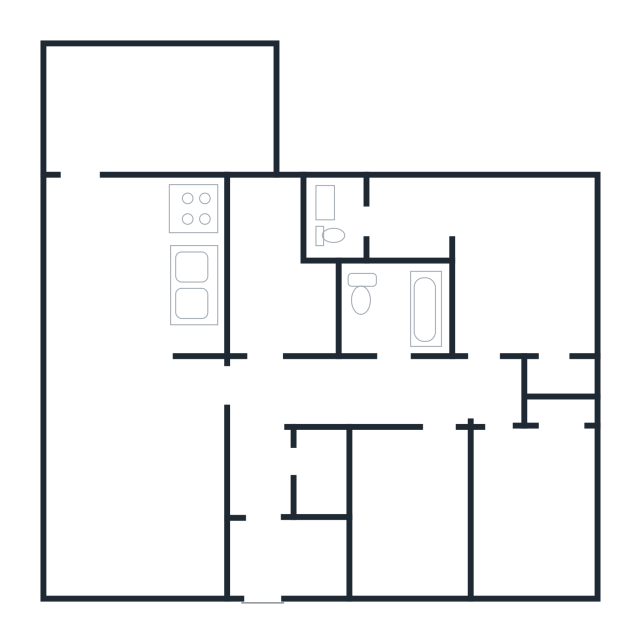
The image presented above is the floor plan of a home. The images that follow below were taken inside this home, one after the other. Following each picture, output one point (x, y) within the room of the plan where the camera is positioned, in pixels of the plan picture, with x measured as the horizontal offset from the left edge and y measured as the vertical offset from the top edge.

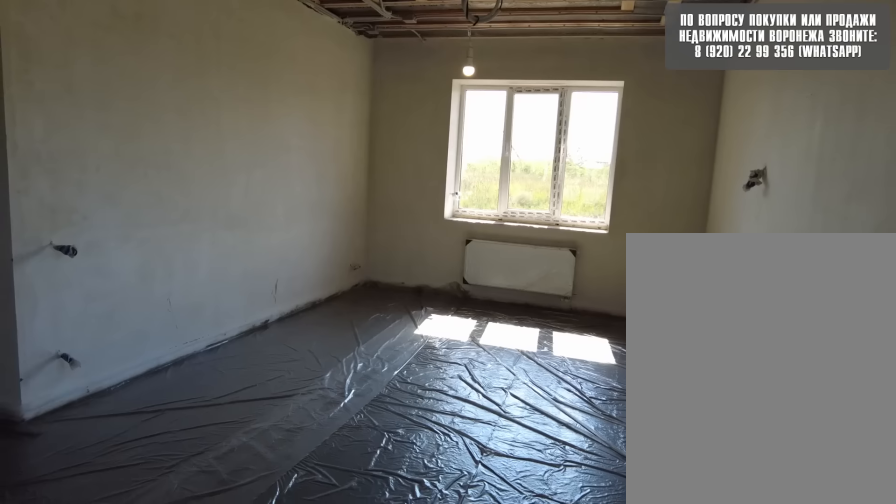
(107, 291)
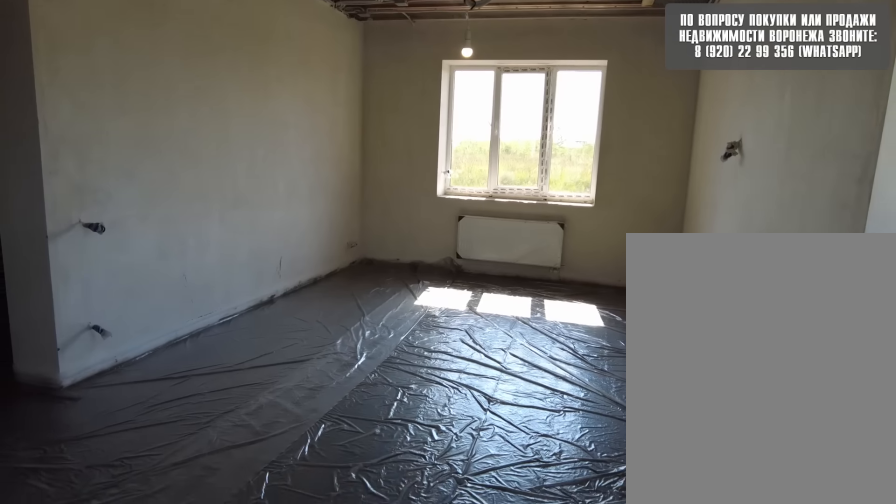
(109, 273)
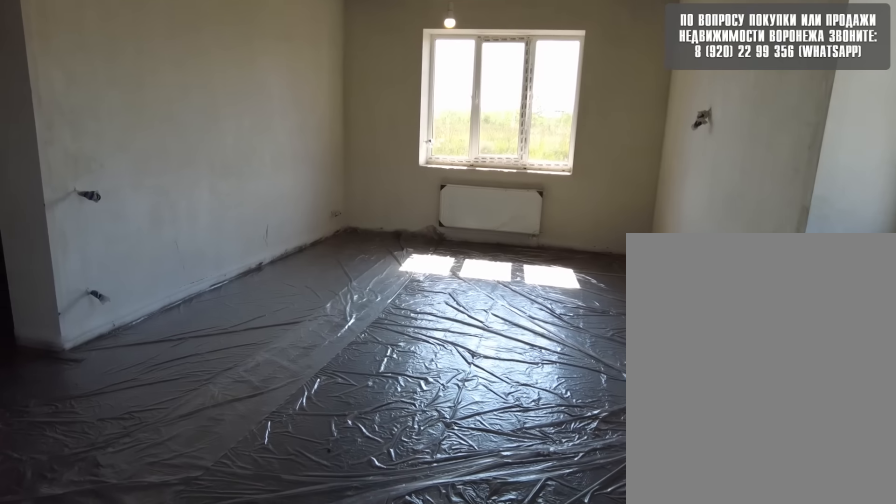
(109, 255)
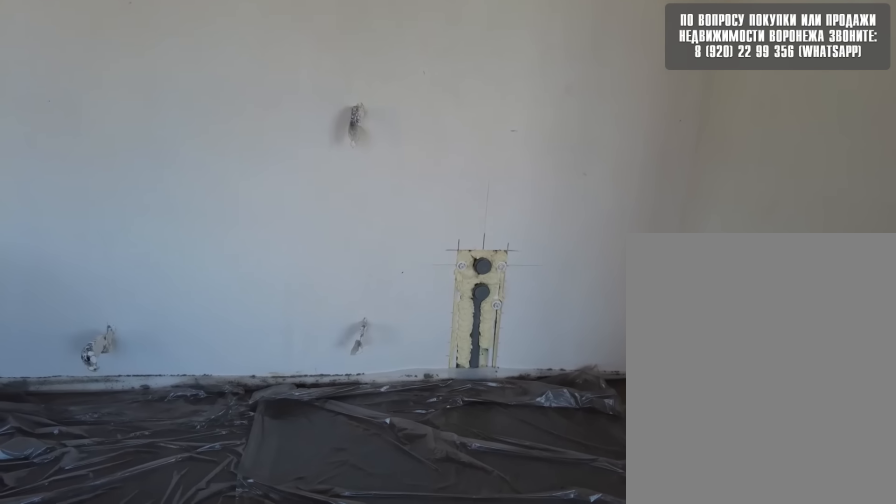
(110, 231)
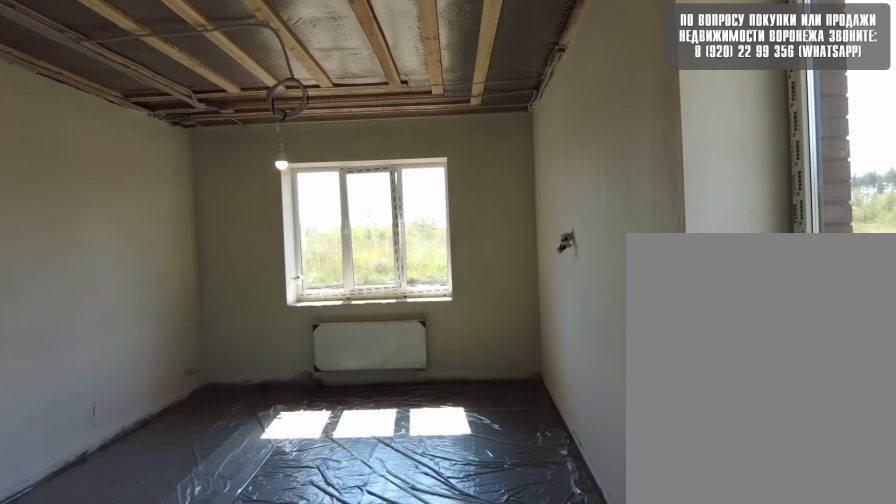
(109, 229)
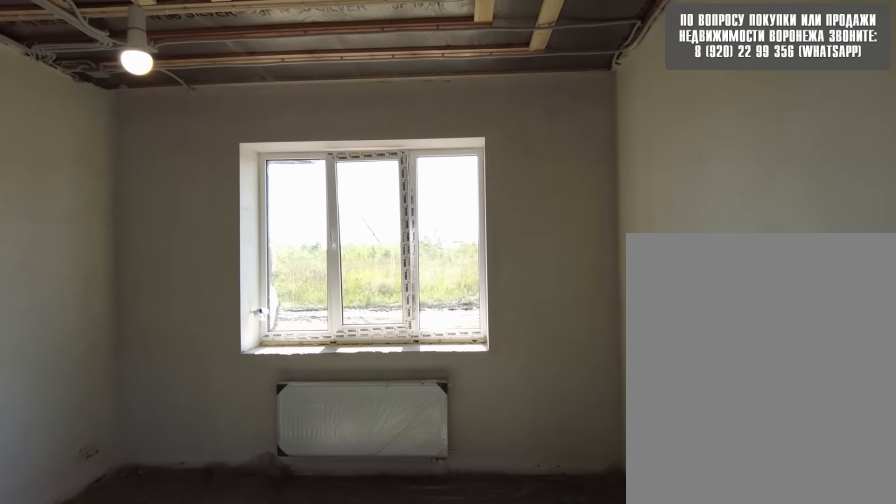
(110, 231)
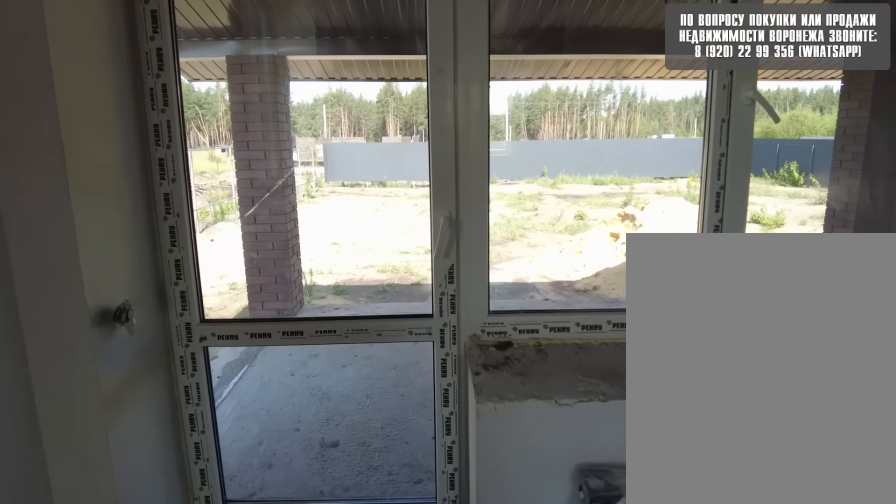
(112, 223)
